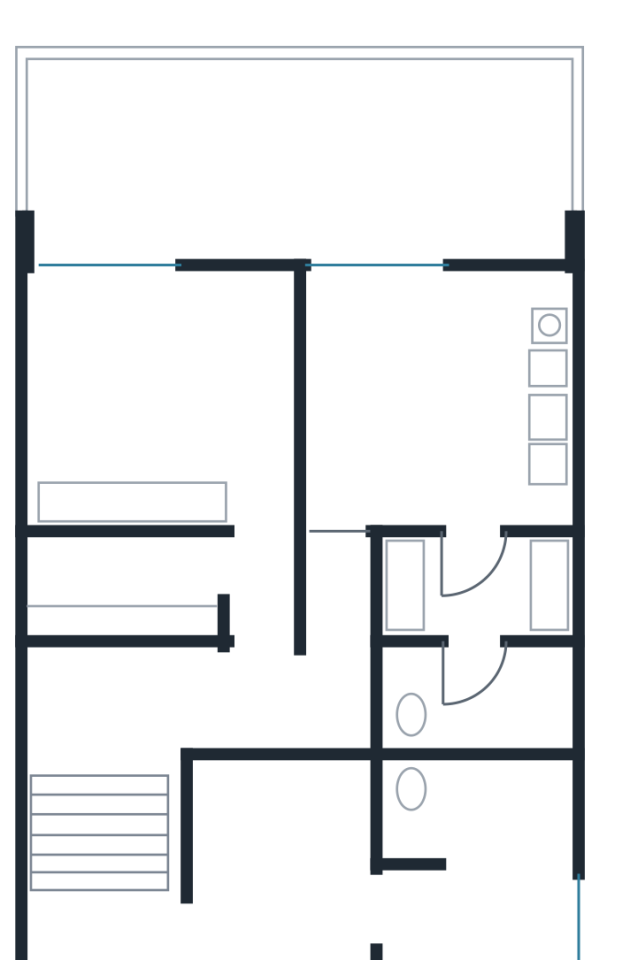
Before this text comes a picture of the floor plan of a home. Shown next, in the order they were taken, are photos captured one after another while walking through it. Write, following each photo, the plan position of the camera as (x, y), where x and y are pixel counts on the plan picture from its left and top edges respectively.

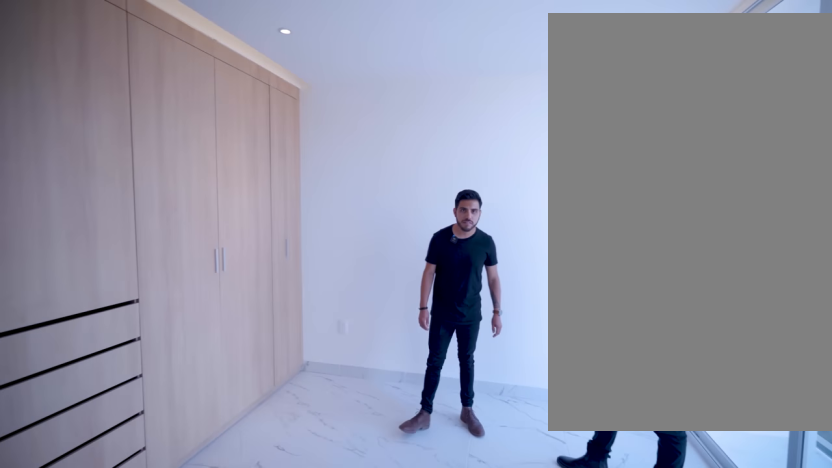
(273, 406)
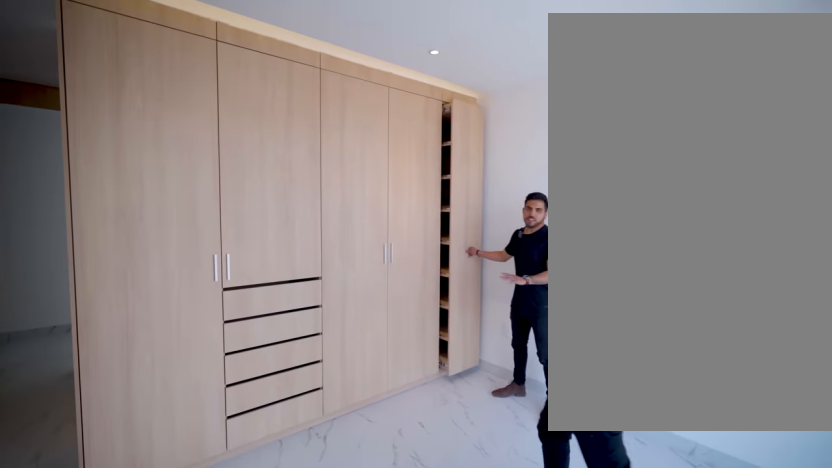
(241, 406)
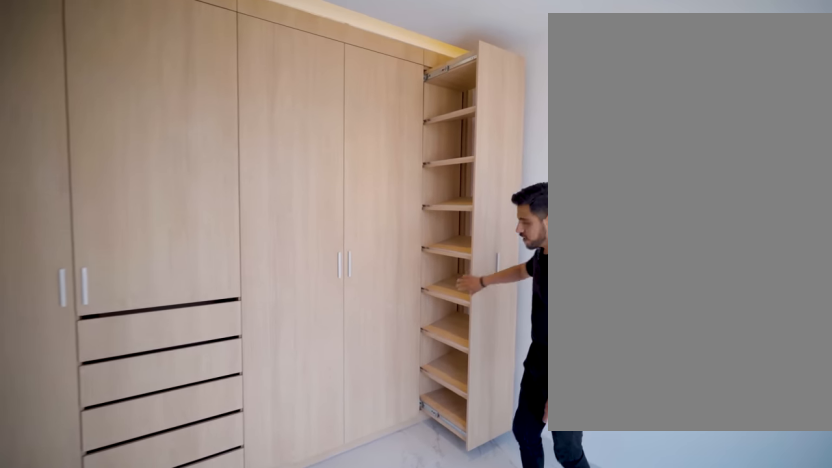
(142, 431)
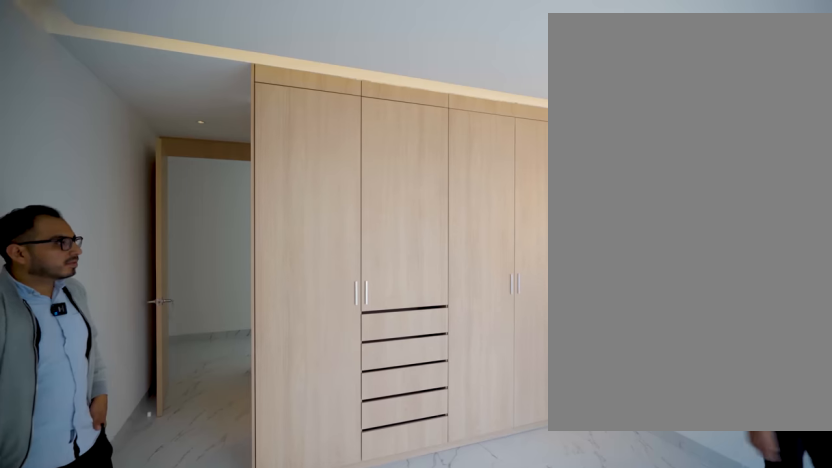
(243, 341)
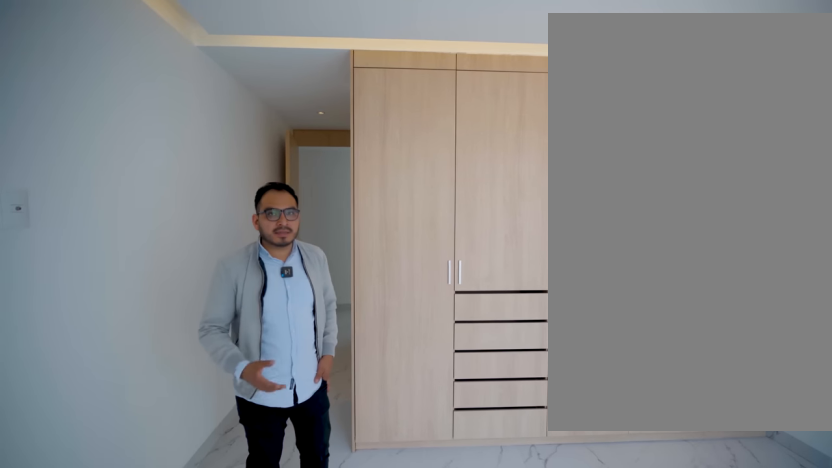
(243, 341)
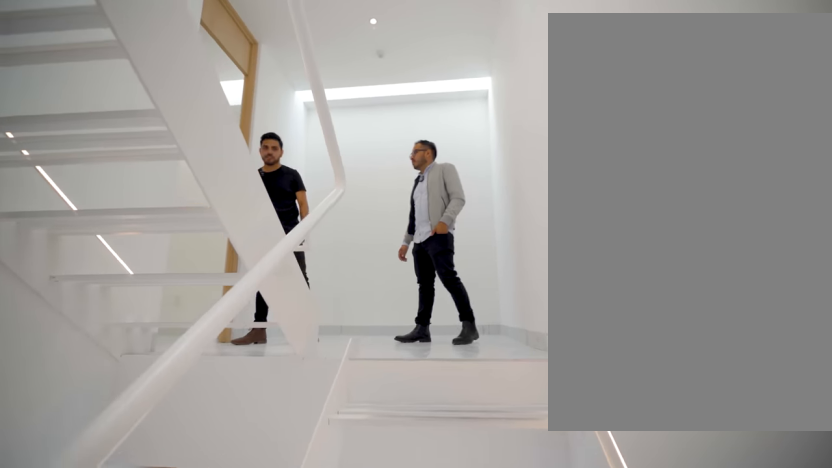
(63, 768)
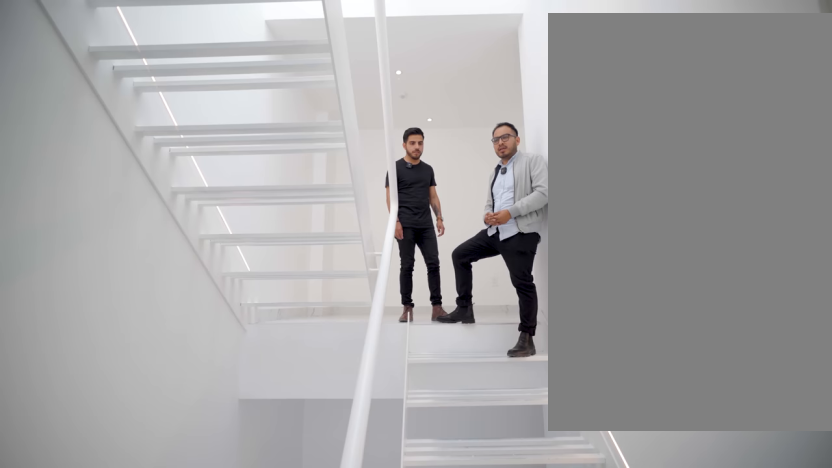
(160, 930)
